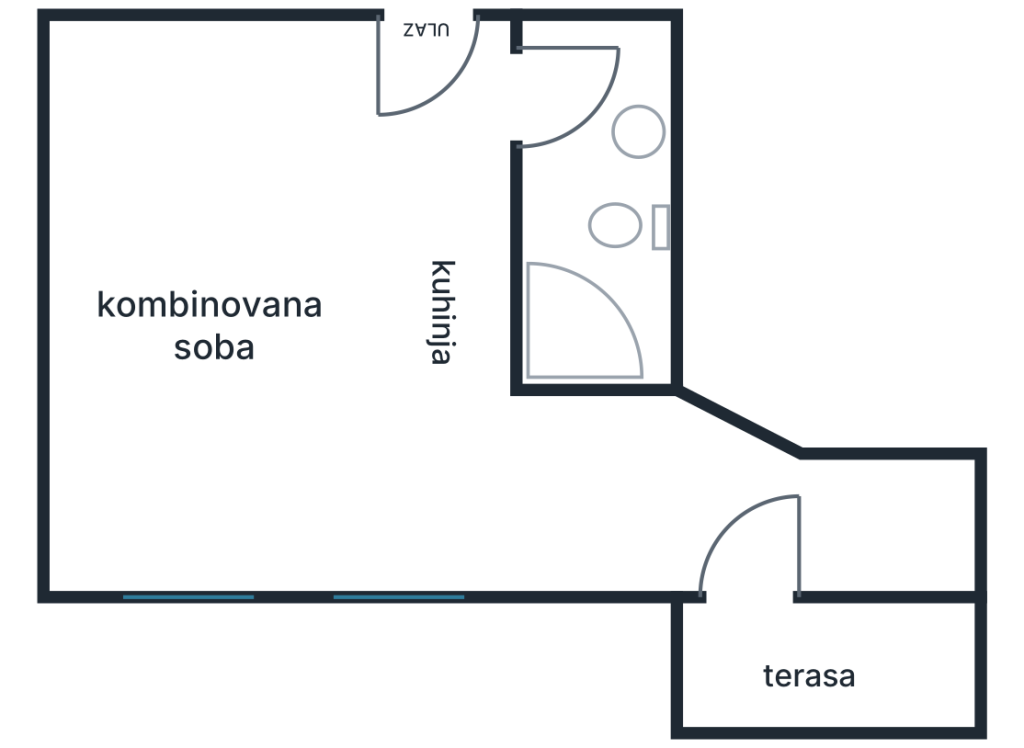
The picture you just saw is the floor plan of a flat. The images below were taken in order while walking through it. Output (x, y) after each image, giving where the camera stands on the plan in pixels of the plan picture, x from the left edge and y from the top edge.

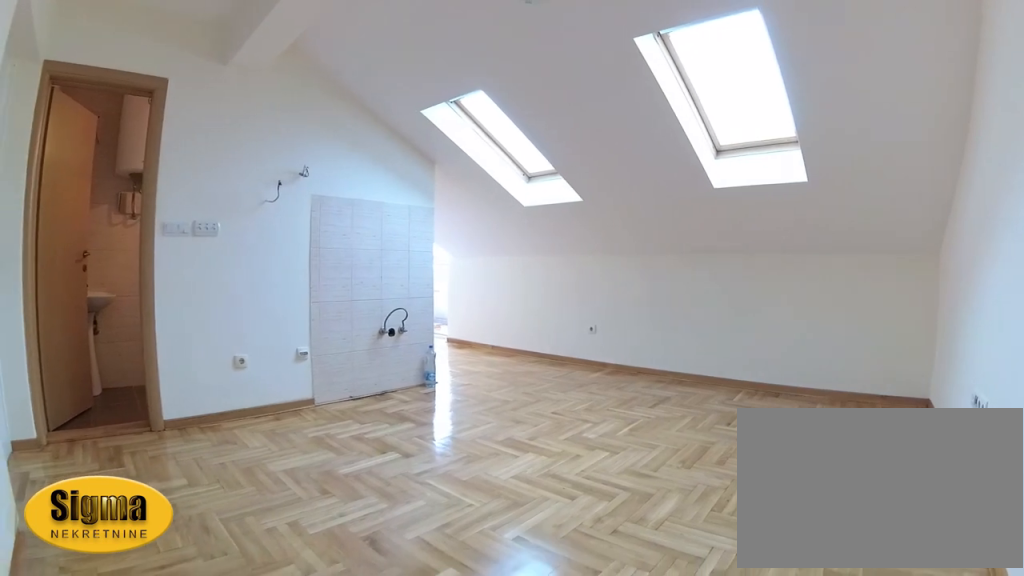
(151, 95)
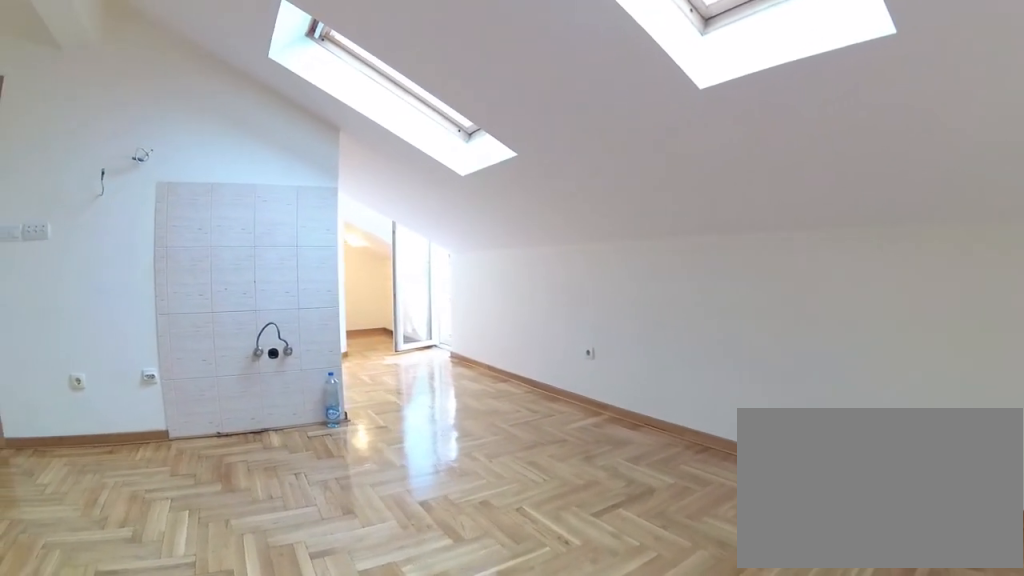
(122, 253)
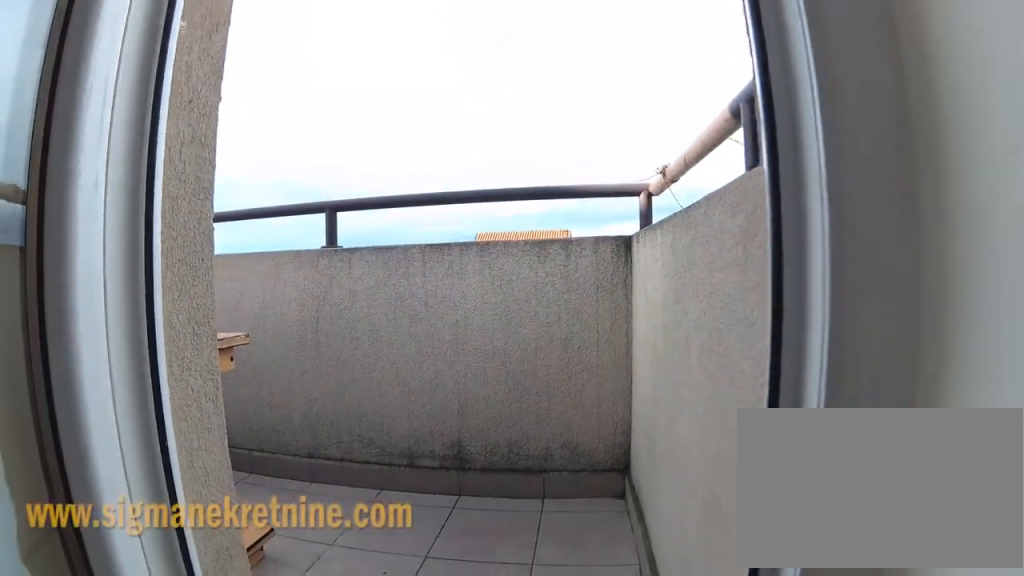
(744, 524)
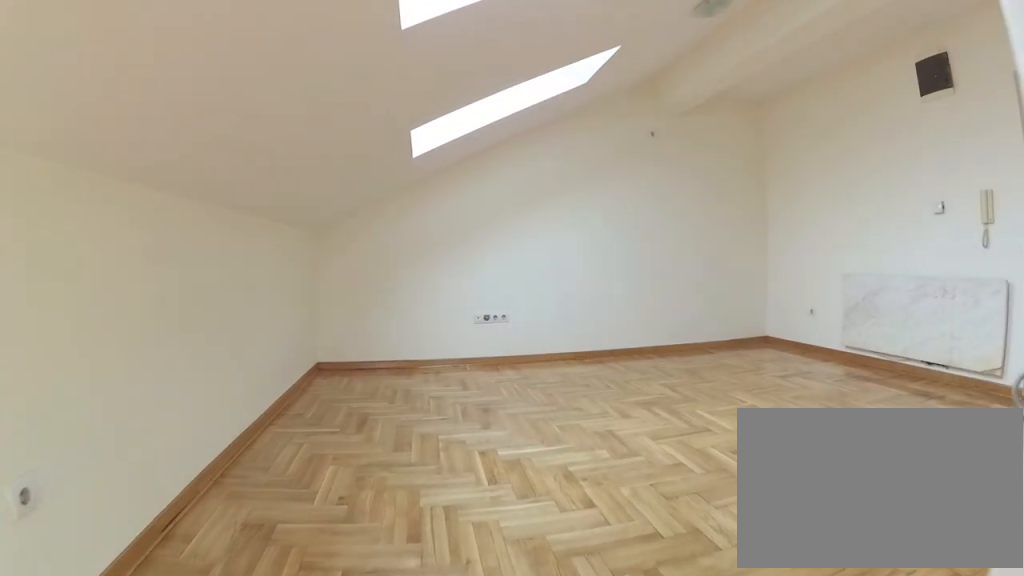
(565, 490)
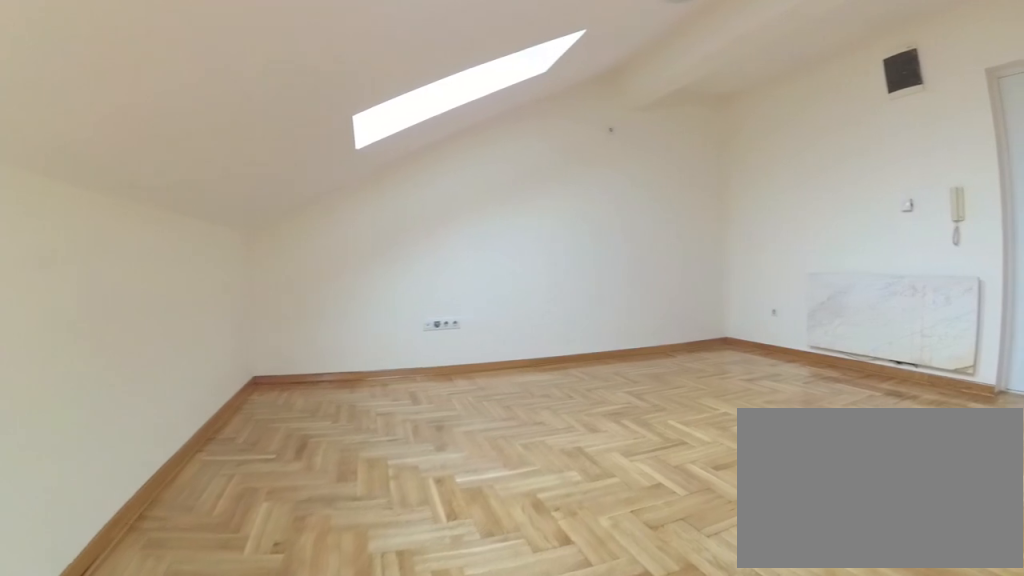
(533, 484)
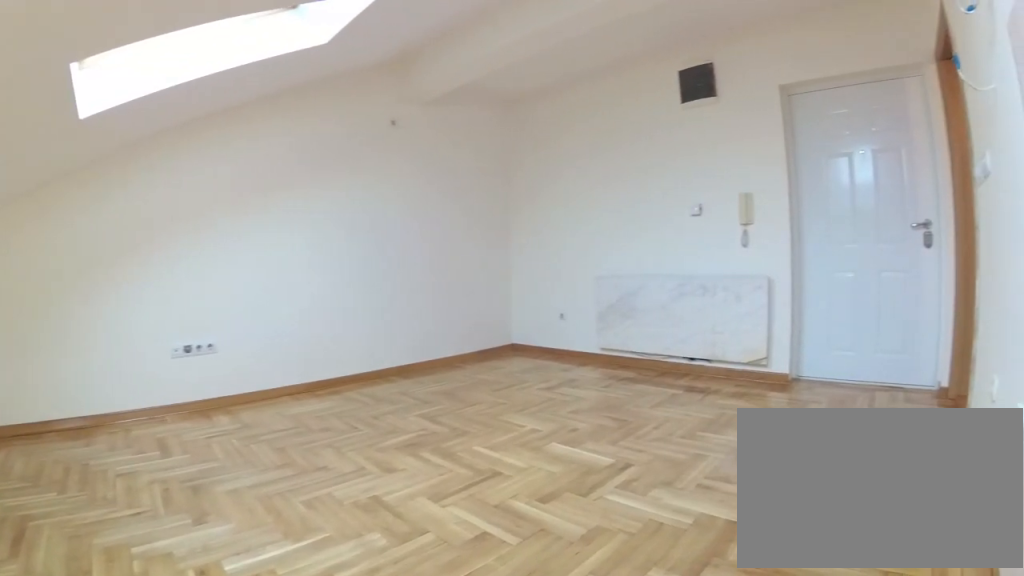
(476, 492)
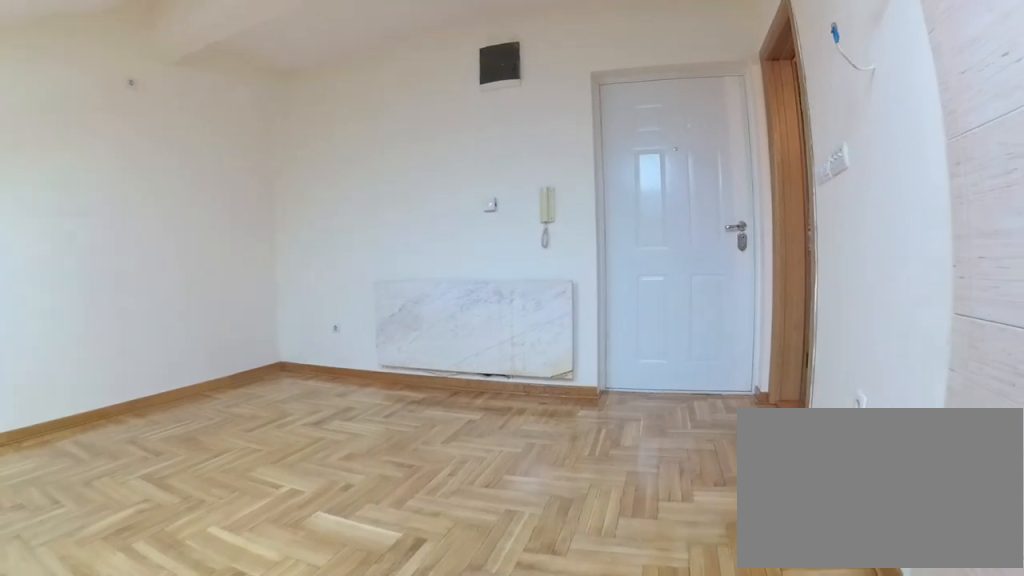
(460, 410)
